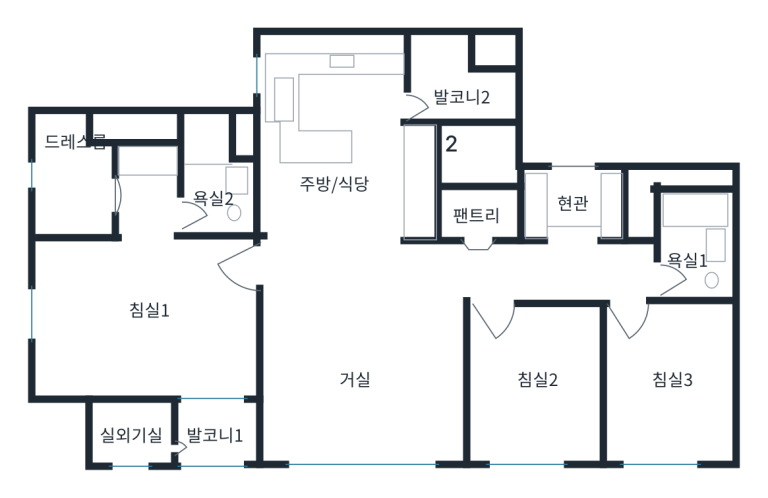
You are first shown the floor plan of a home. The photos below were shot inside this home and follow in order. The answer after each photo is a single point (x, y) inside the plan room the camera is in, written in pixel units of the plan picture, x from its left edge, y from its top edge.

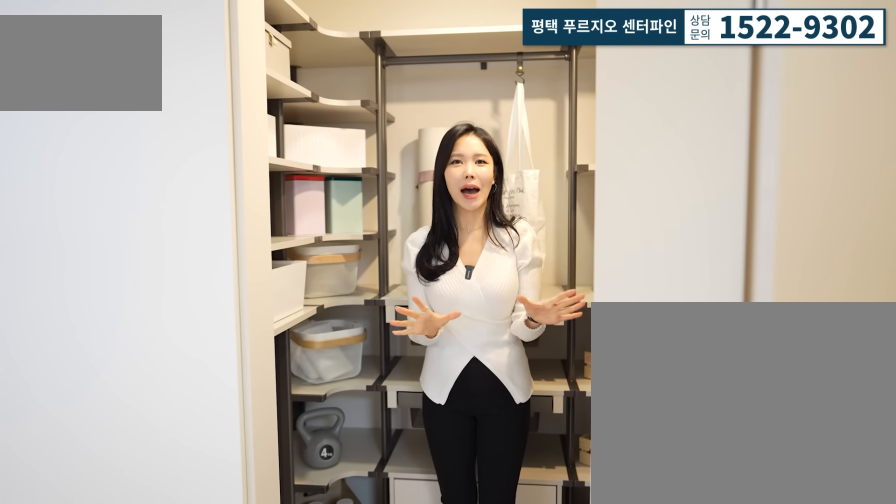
(480, 242)
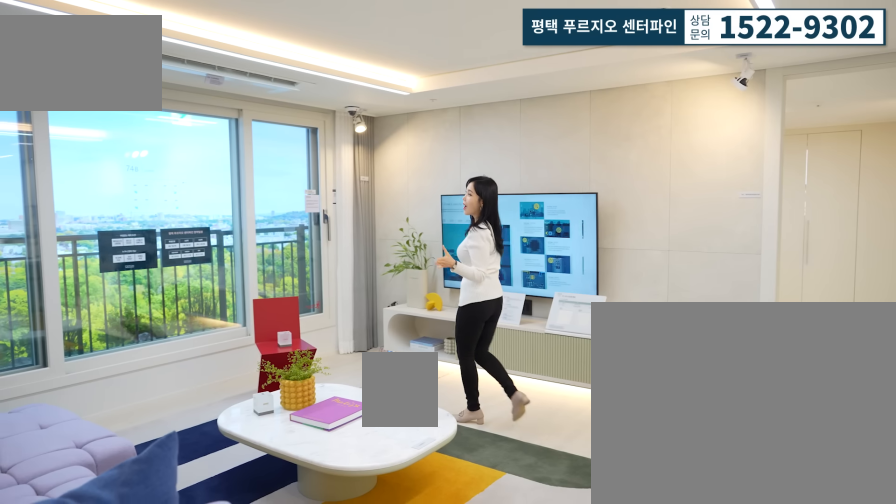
(358, 368)
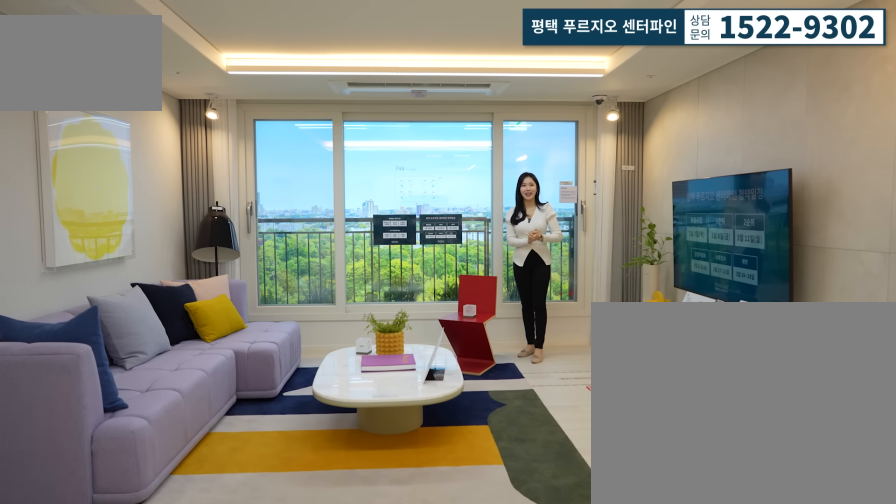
(358, 368)
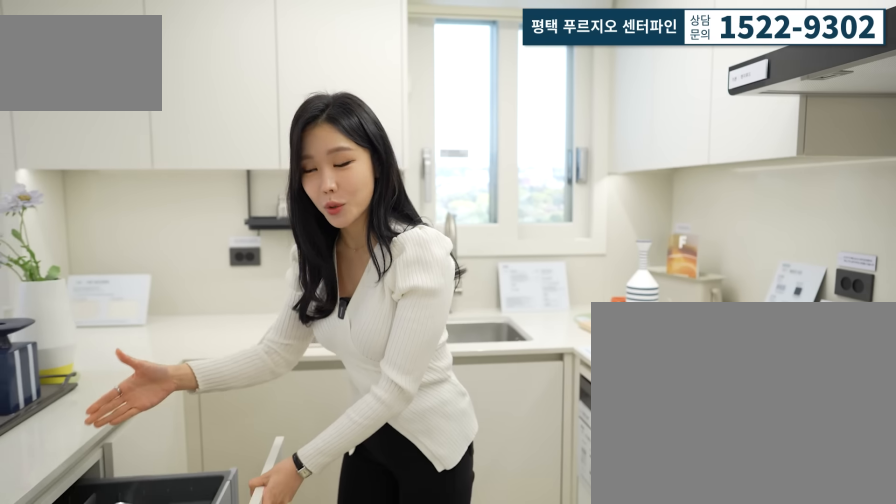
(349, 151)
